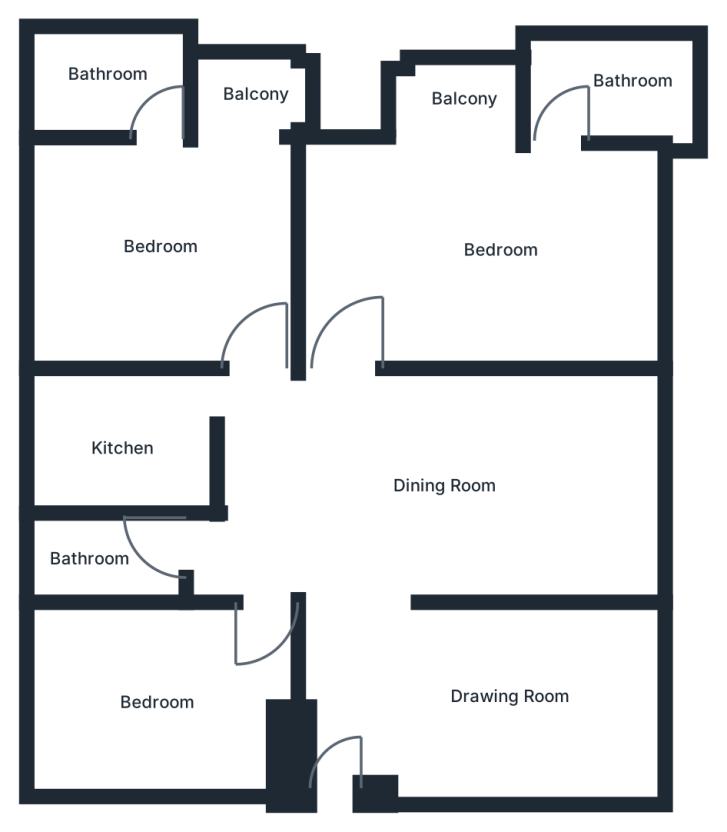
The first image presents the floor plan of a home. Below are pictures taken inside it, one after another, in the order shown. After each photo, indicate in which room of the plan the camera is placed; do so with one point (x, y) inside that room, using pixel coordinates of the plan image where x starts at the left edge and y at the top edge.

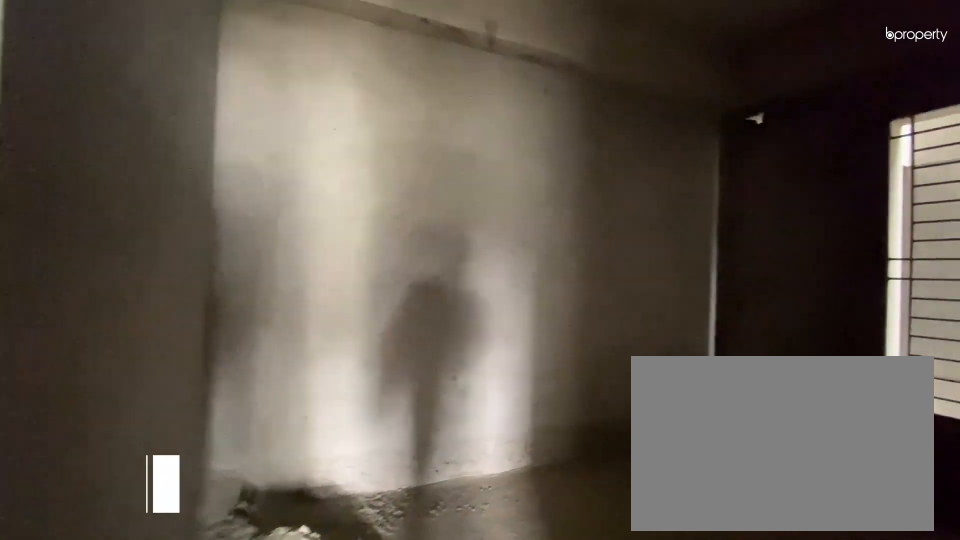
(196, 673)
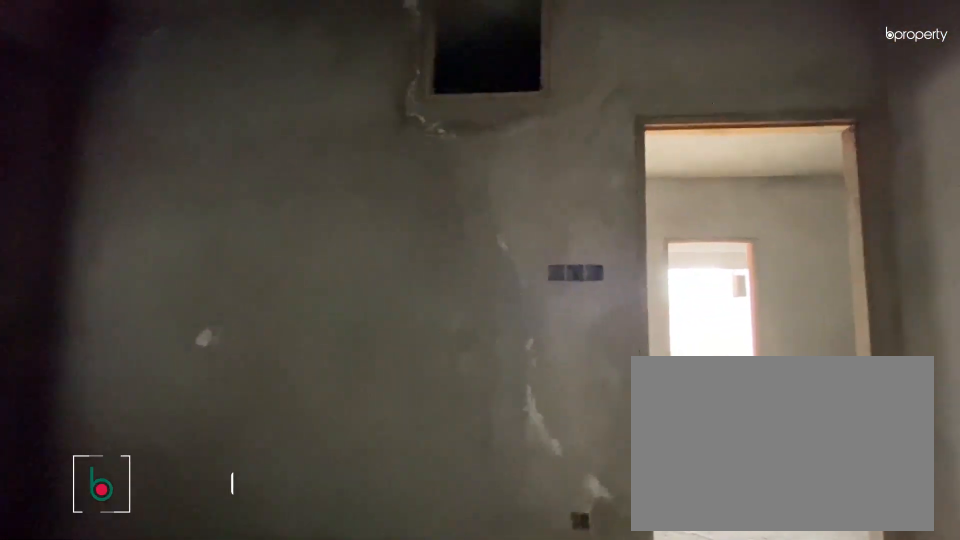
(196, 673)
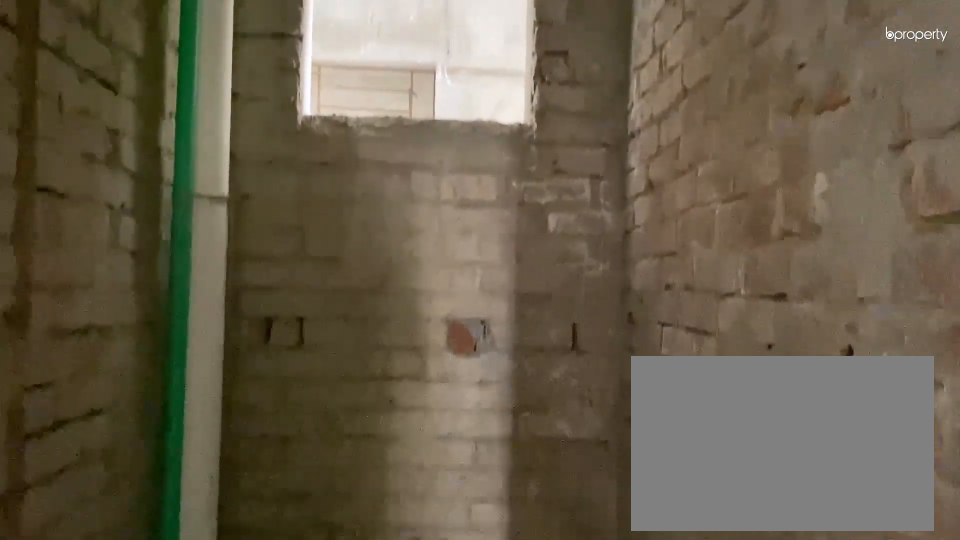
(106, 559)
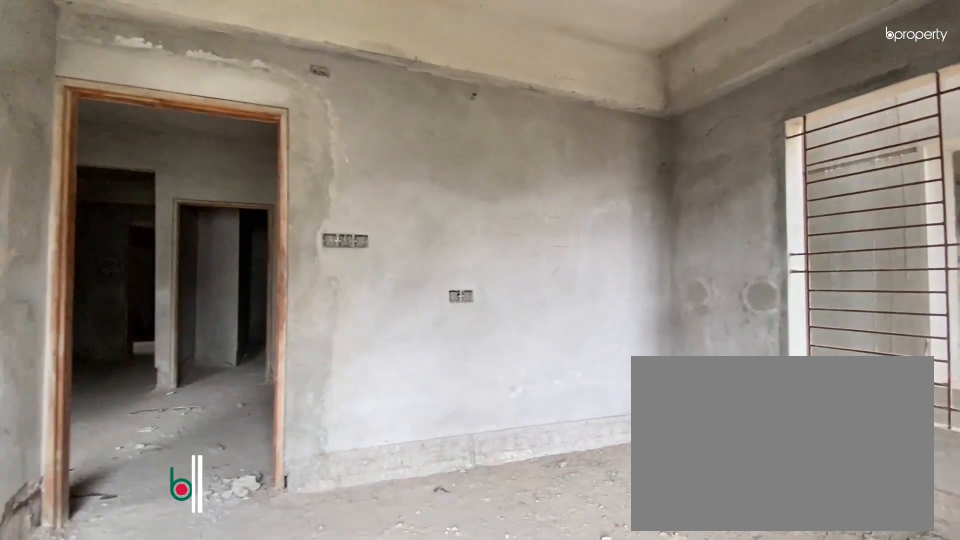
(163, 235)
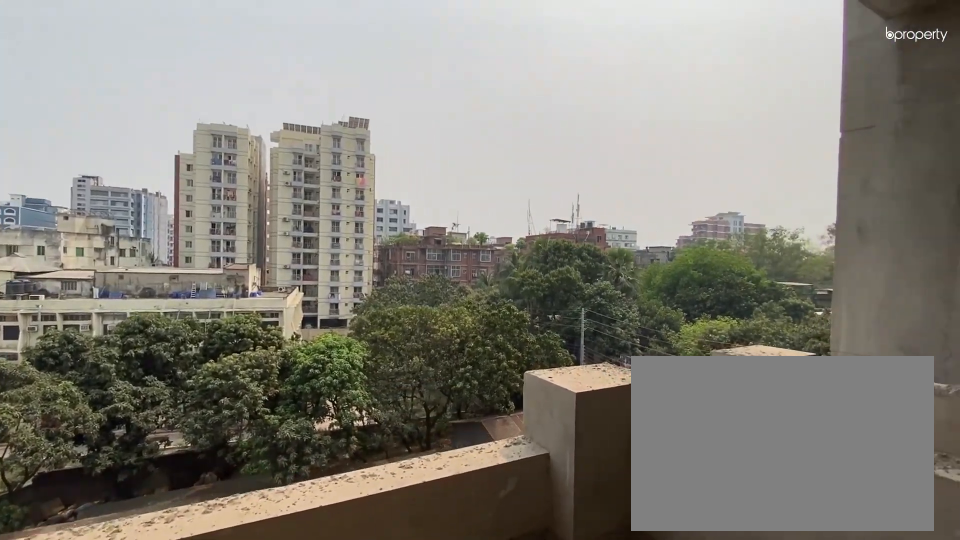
(241, 92)
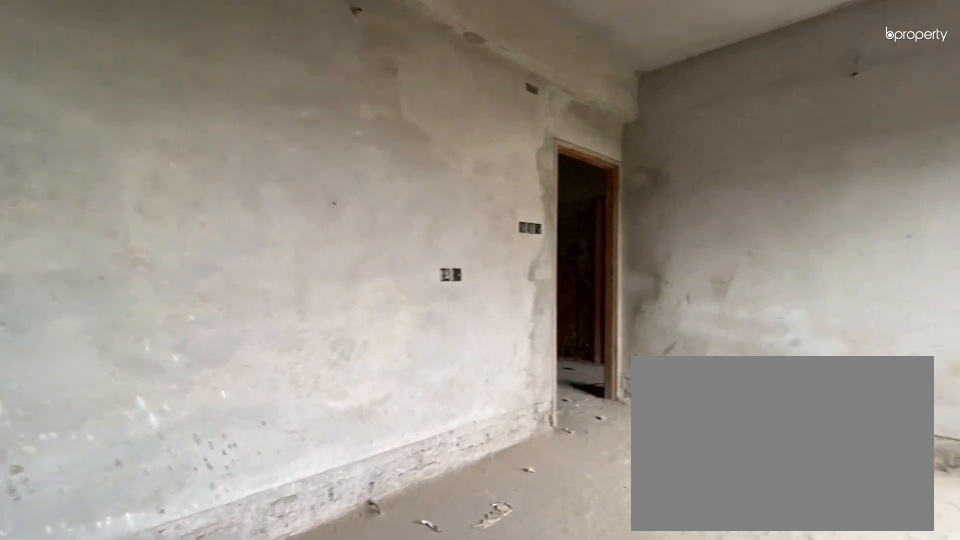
(455, 241)
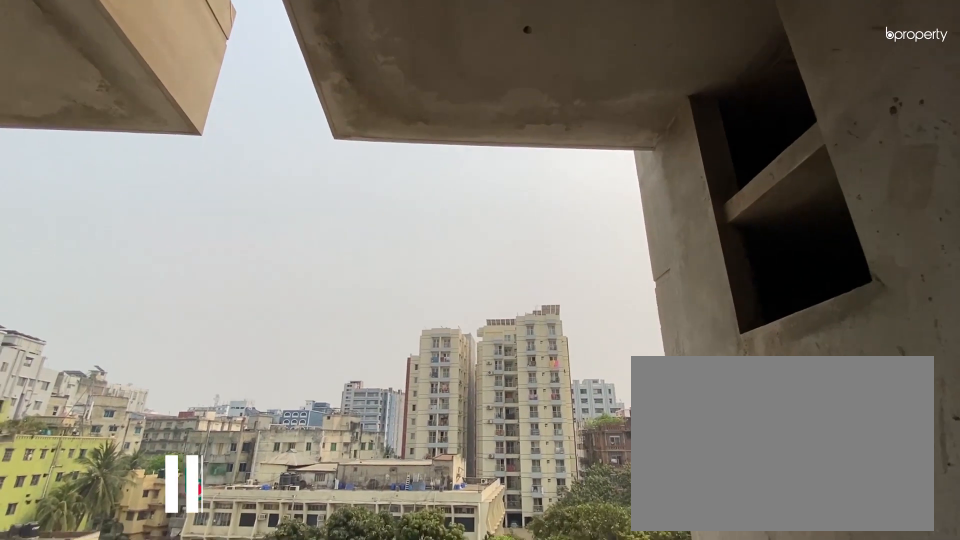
(463, 115)
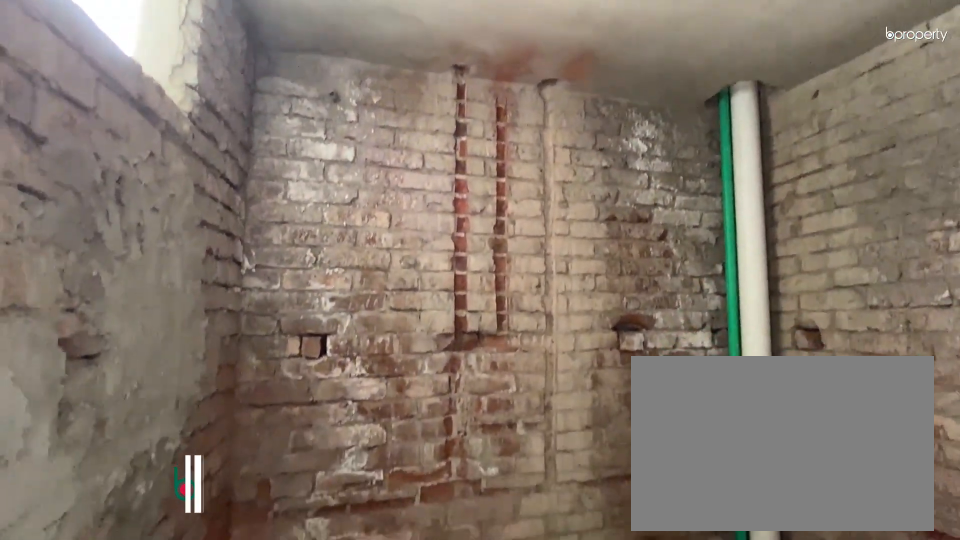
(635, 93)
